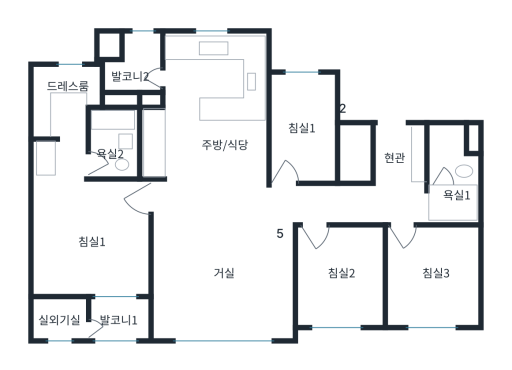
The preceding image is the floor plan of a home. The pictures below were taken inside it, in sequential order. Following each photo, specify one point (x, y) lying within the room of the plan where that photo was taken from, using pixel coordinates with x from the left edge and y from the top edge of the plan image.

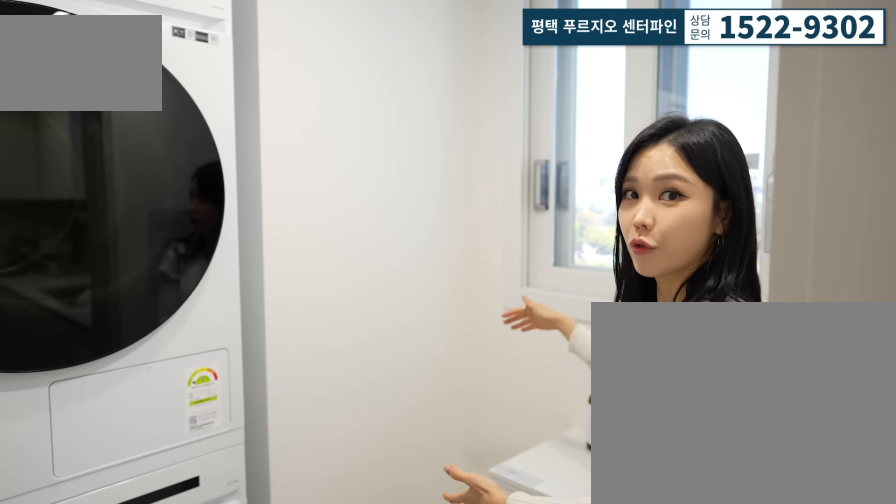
(127, 62)
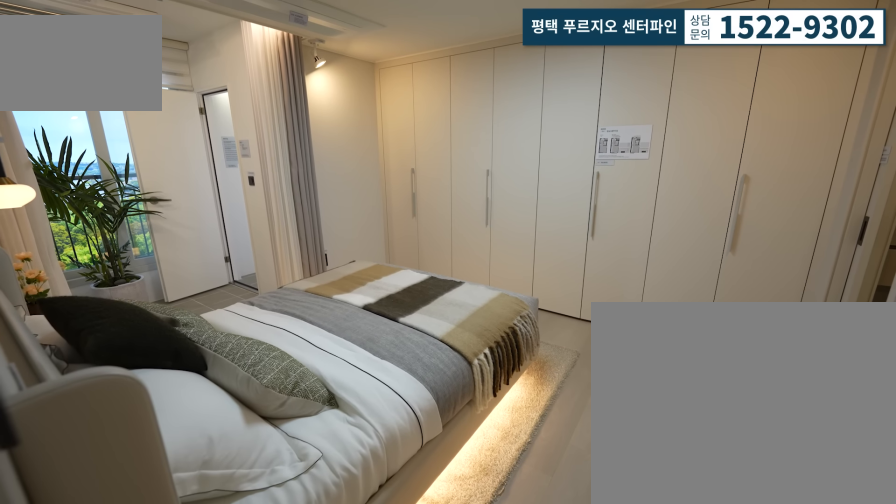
(91, 240)
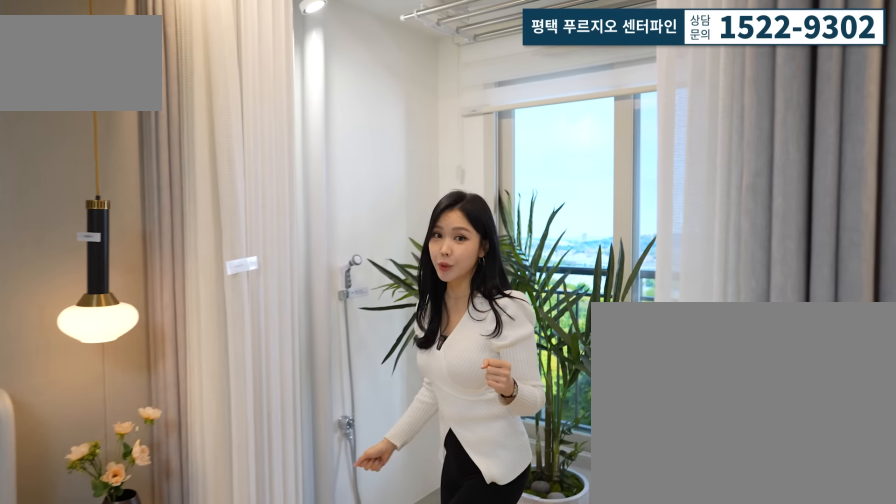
(119, 313)
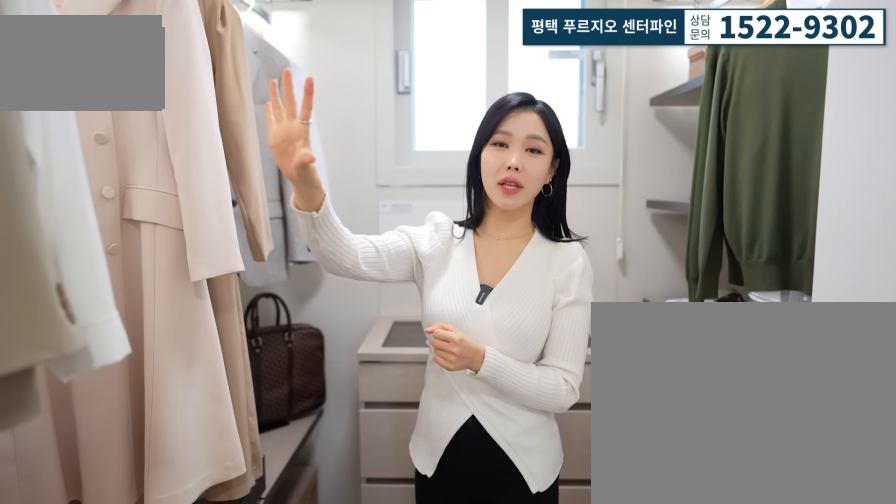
(66, 118)
